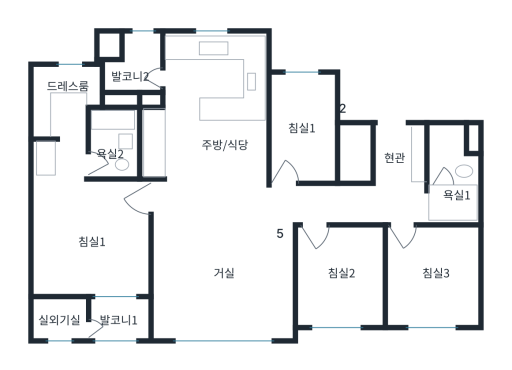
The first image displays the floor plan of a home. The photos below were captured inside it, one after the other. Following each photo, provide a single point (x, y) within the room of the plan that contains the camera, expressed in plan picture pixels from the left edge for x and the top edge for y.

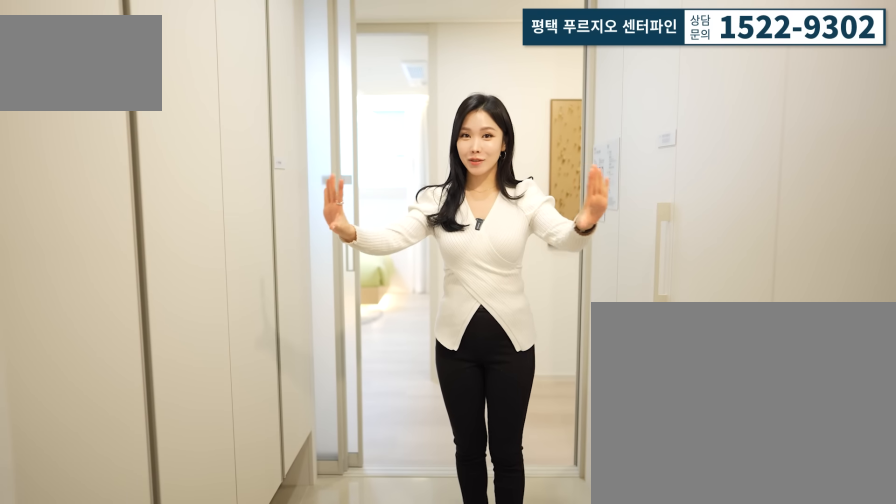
(387, 152)
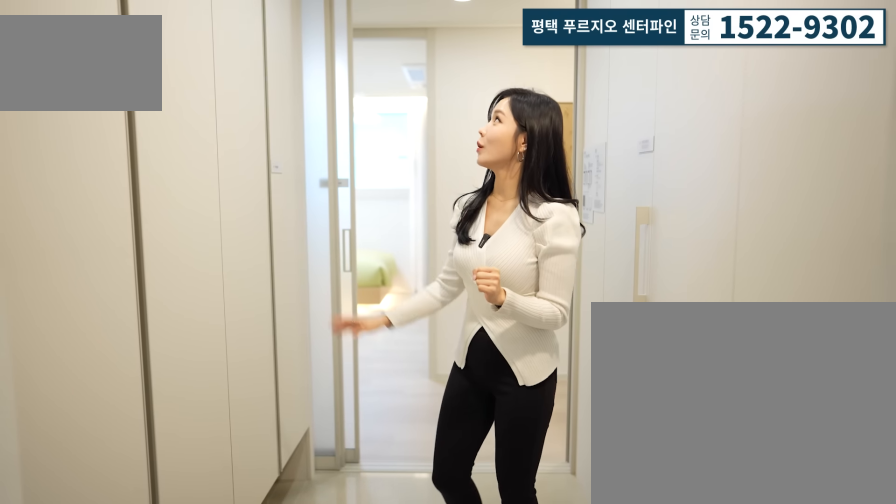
(387, 152)
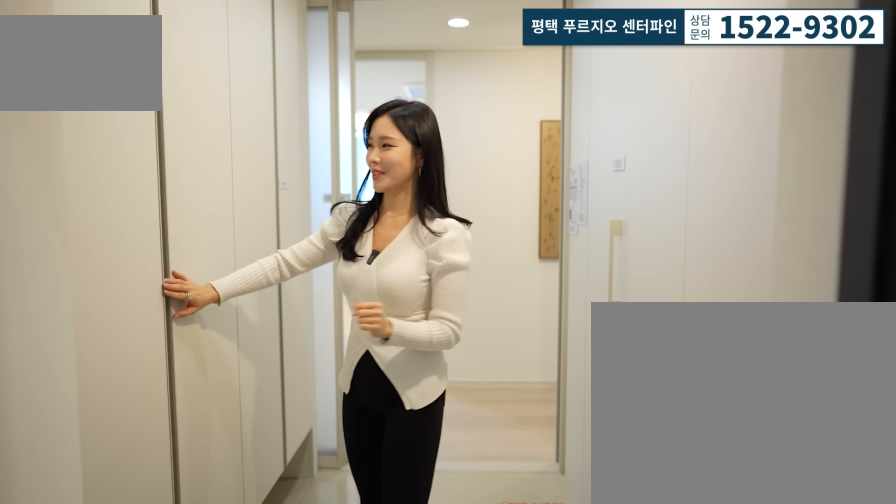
(408, 149)
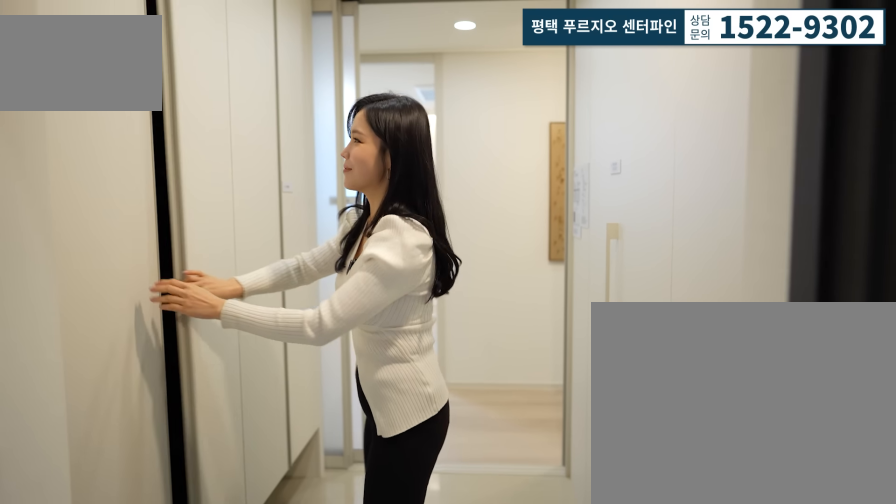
(386, 142)
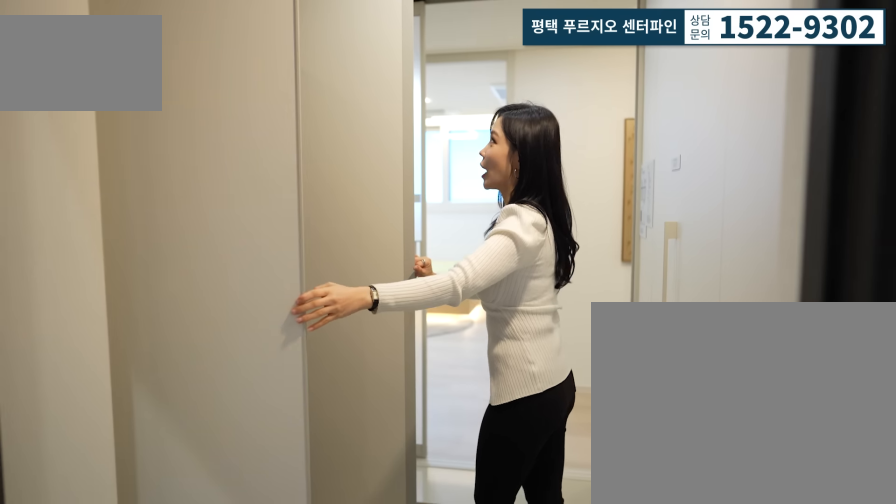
(385, 143)
